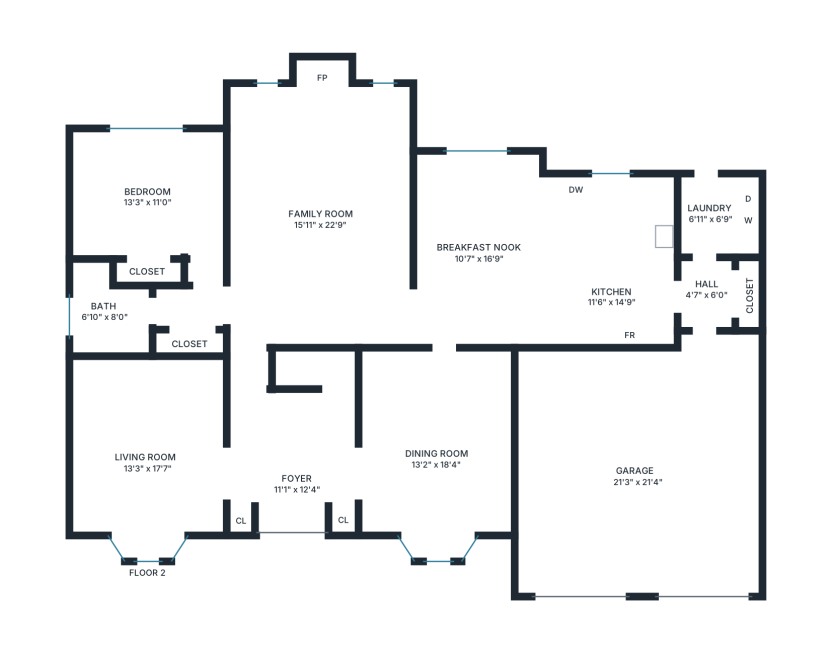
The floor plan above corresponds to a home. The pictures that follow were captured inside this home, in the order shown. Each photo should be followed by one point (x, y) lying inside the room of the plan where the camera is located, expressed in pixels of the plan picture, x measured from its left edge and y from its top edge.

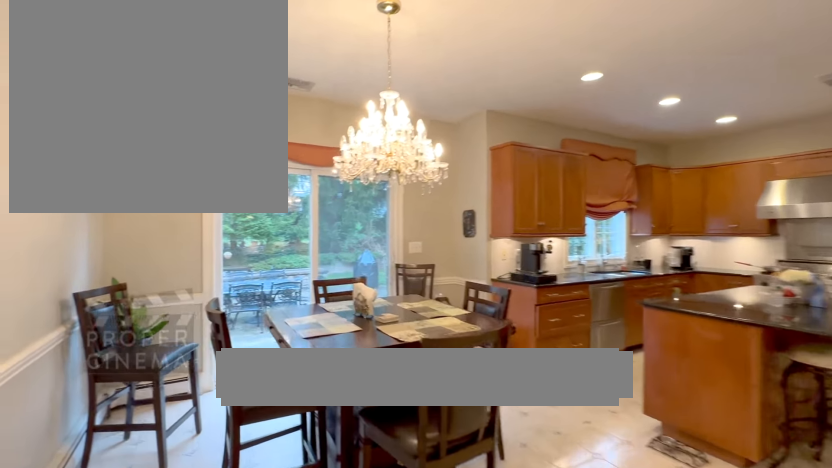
(478, 250)
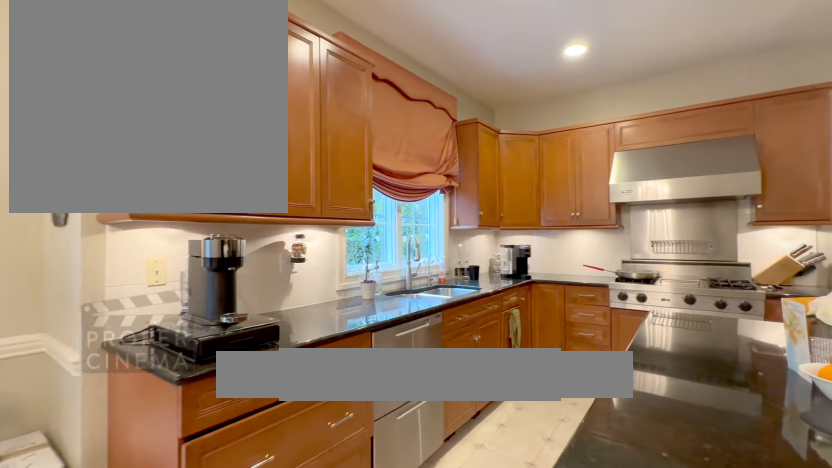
(610, 259)
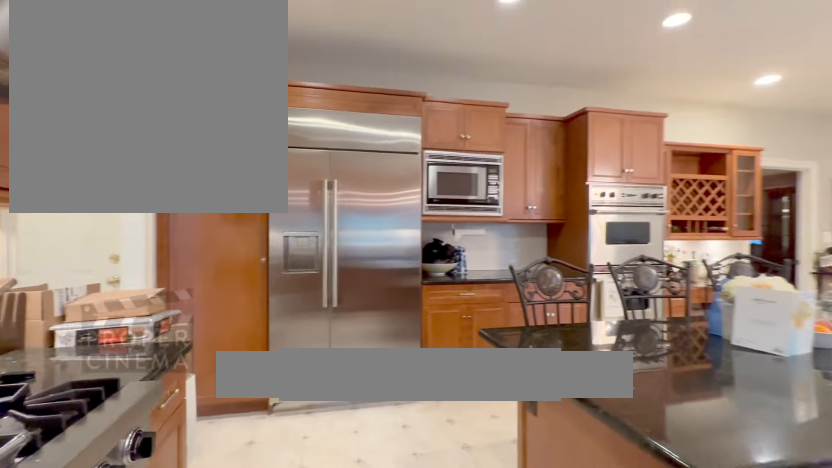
(610, 259)
